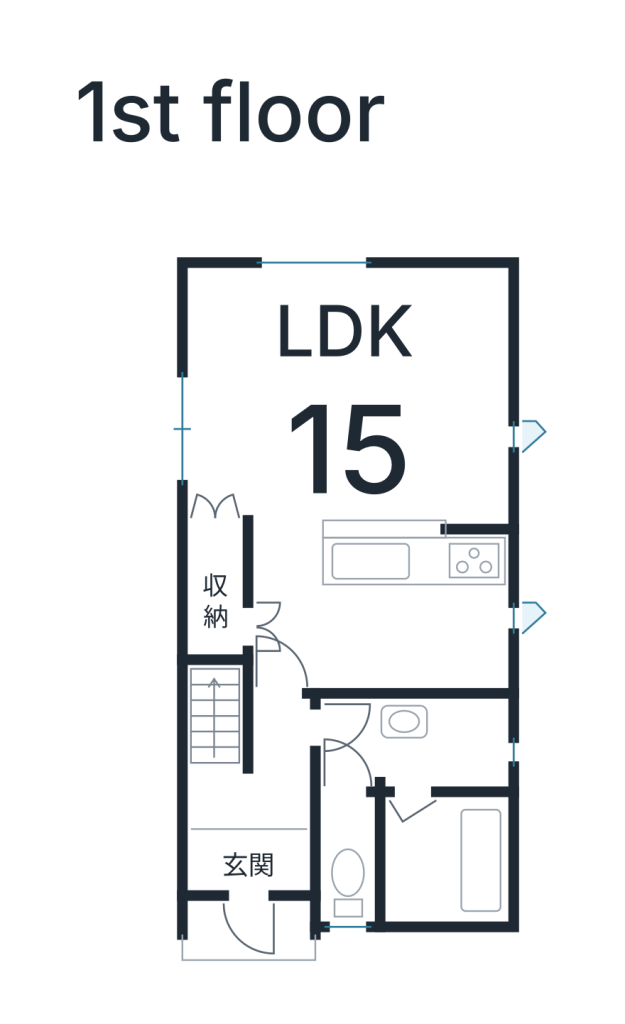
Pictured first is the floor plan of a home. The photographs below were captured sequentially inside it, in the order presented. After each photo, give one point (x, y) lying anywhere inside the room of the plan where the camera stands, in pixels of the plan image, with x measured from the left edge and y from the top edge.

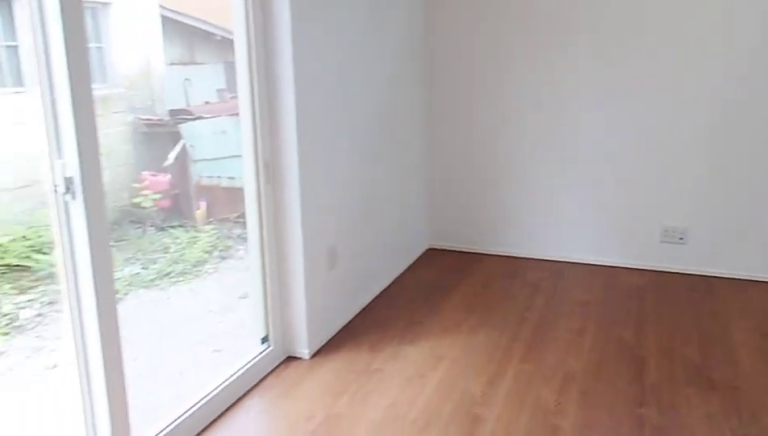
(350, 400)
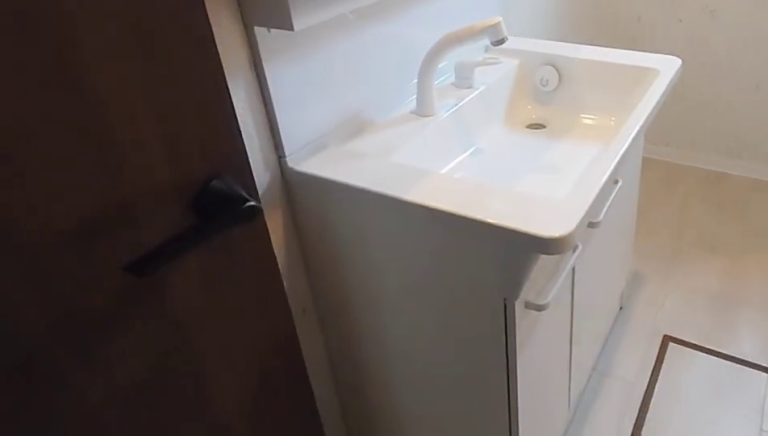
(407, 737)
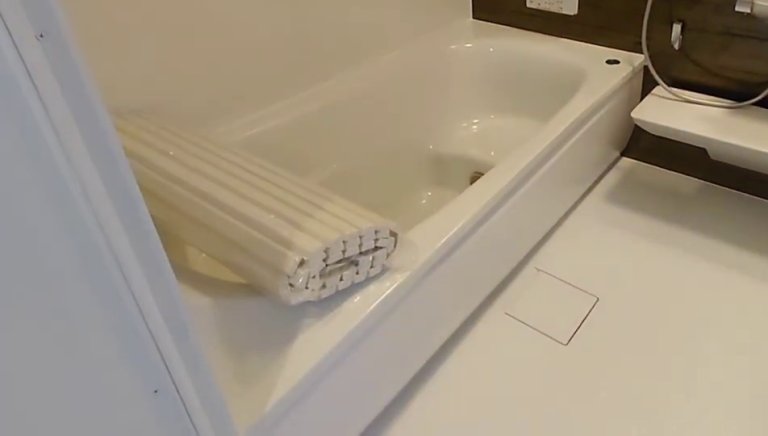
(436, 860)
